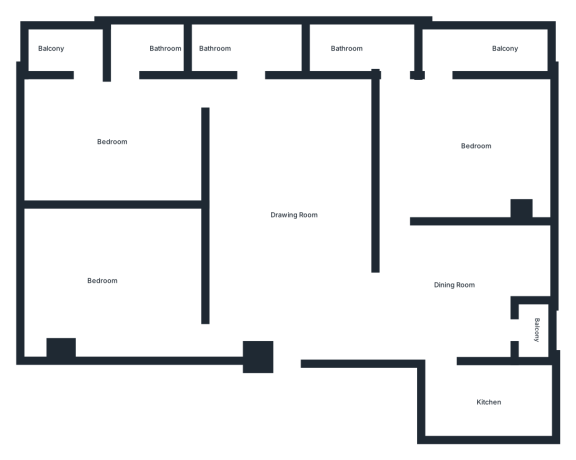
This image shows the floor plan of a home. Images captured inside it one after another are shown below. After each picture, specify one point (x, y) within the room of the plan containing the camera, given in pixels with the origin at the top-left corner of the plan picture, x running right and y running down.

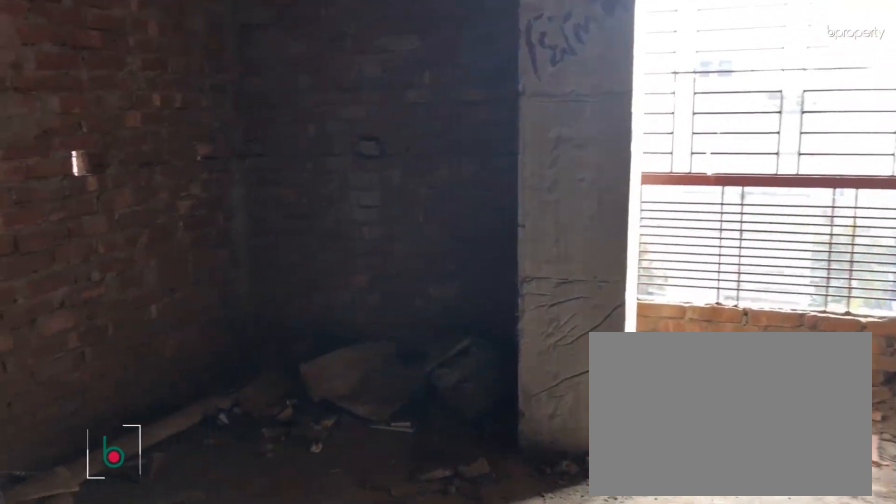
(464, 294)
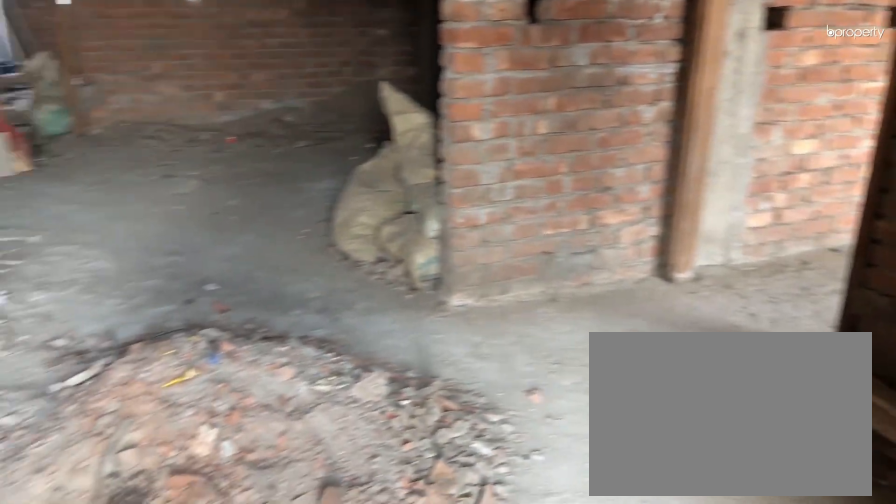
(464, 294)
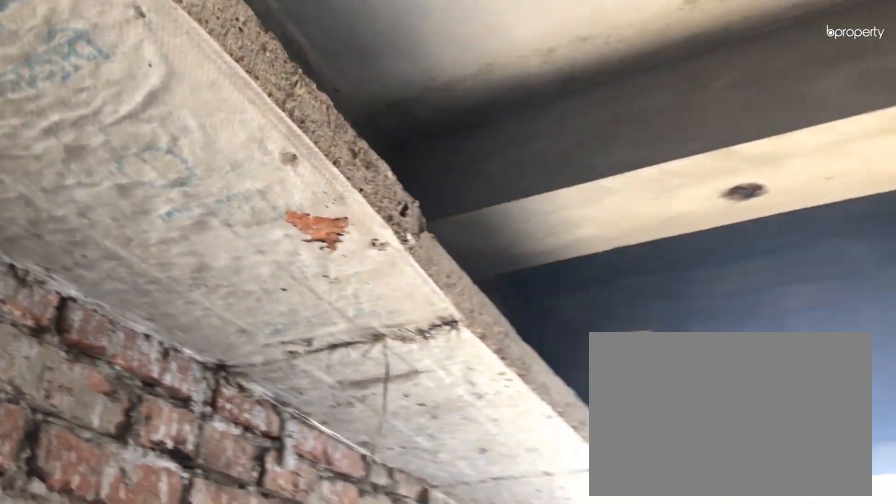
(490, 400)
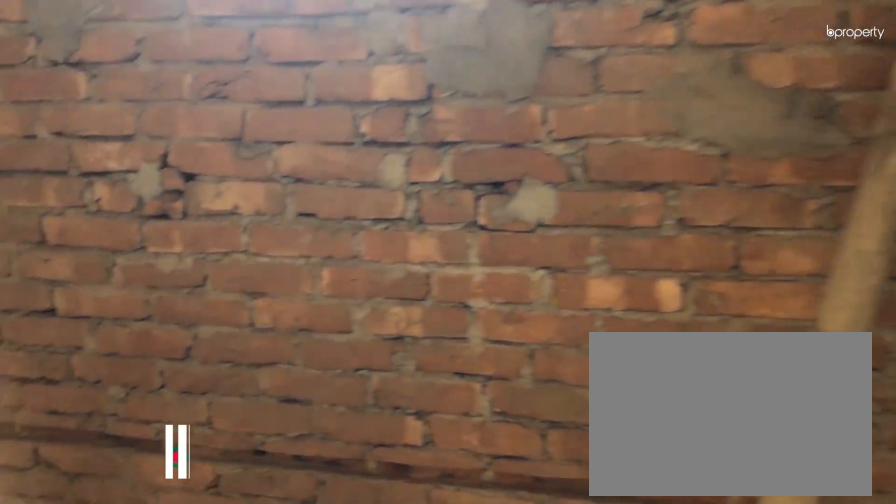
(354, 46)
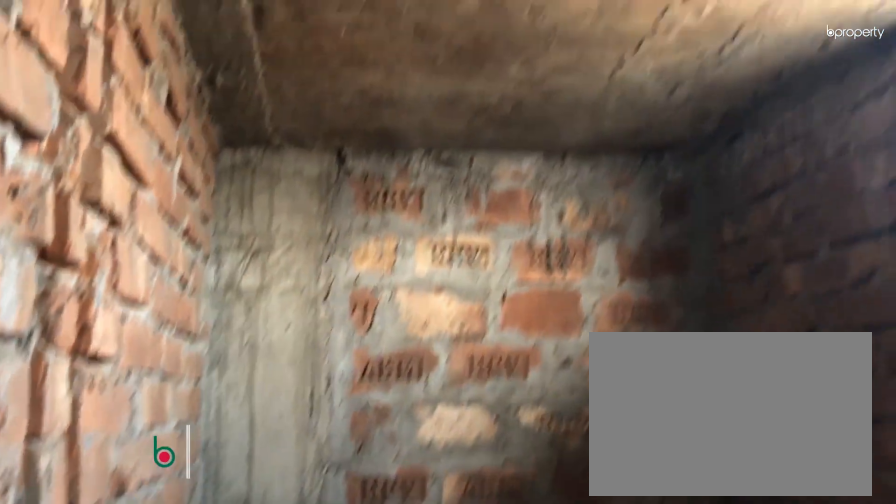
(354, 46)
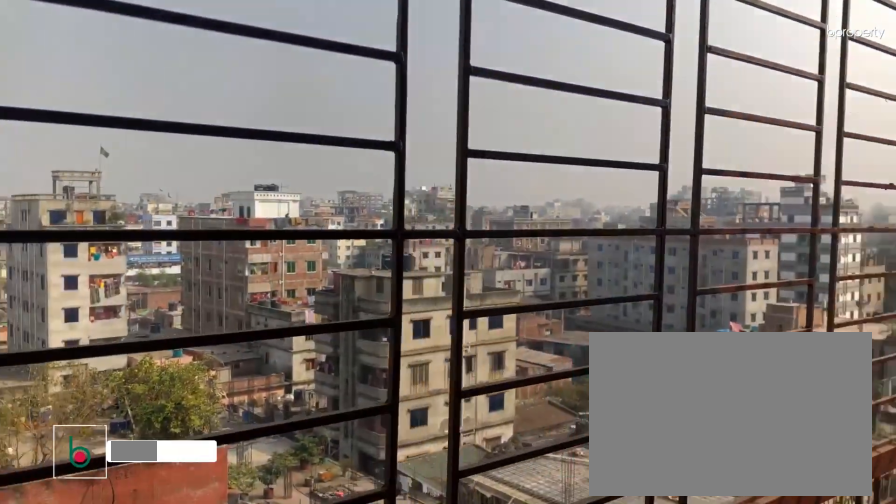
(487, 50)
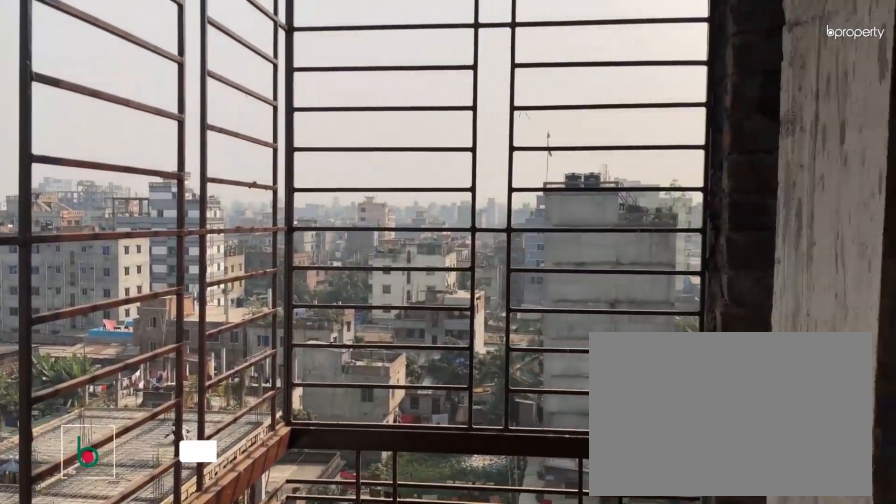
(487, 50)
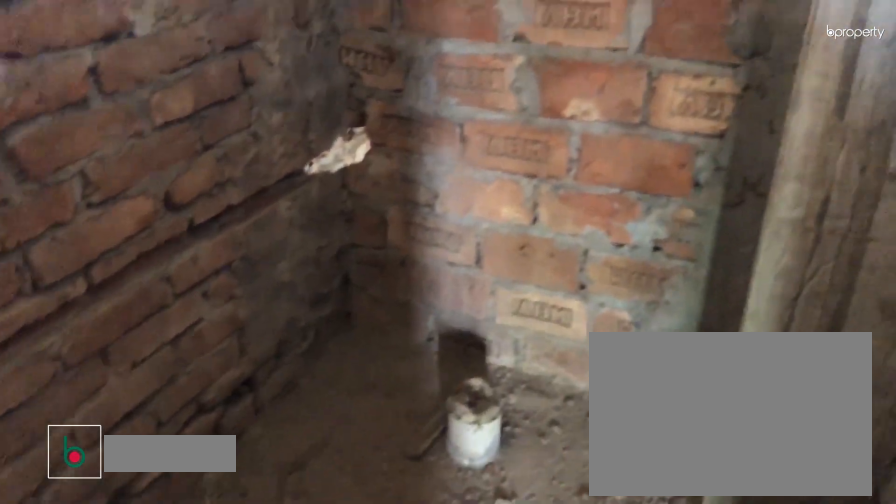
(248, 53)
